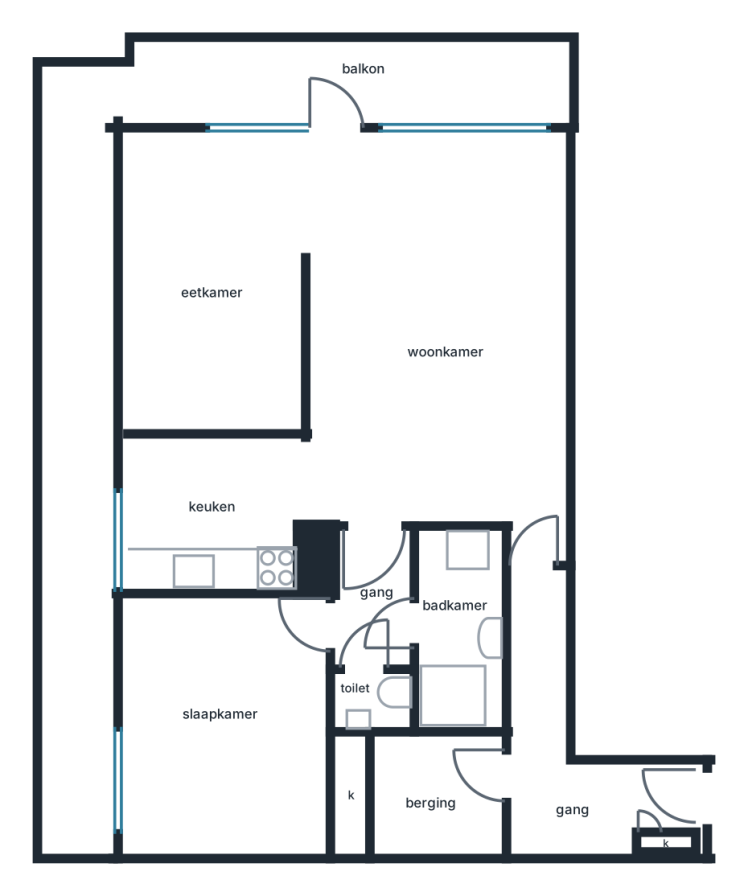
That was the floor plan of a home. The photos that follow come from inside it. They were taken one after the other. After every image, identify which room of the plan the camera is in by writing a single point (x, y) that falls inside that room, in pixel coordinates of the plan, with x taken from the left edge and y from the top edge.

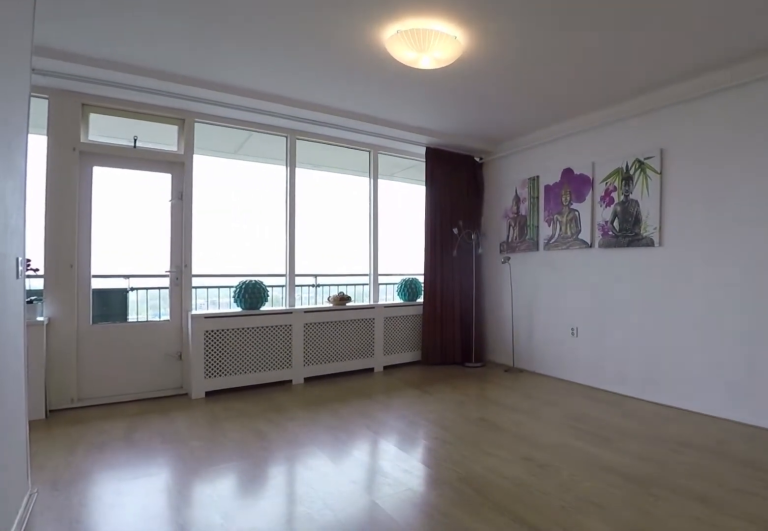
(438, 335)
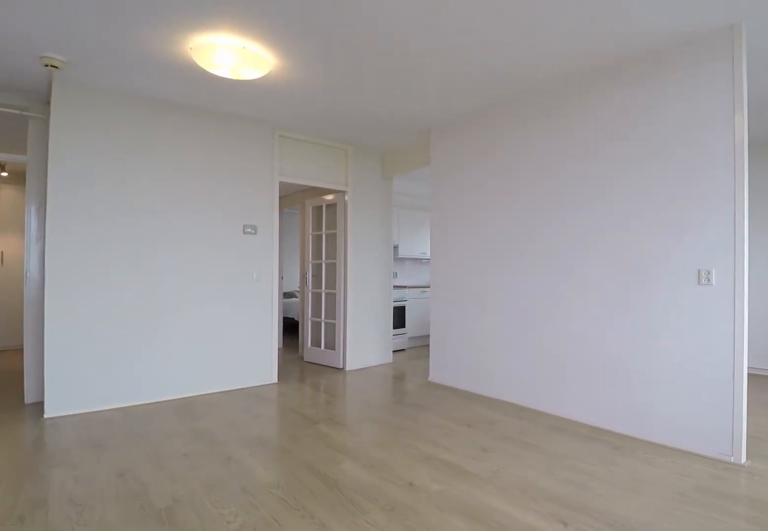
(438, 335)
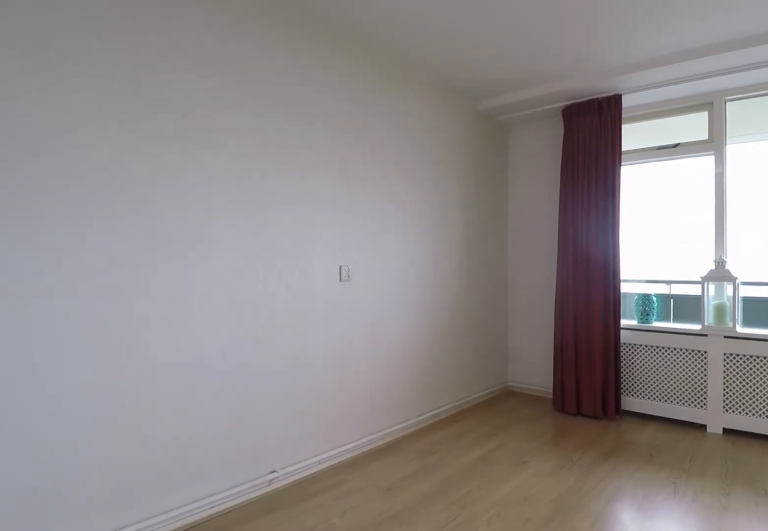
(216, 281)
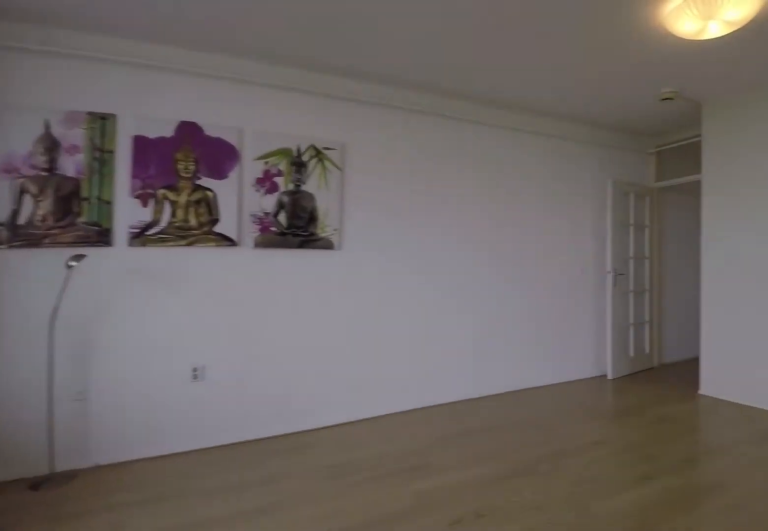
(438, 333)
